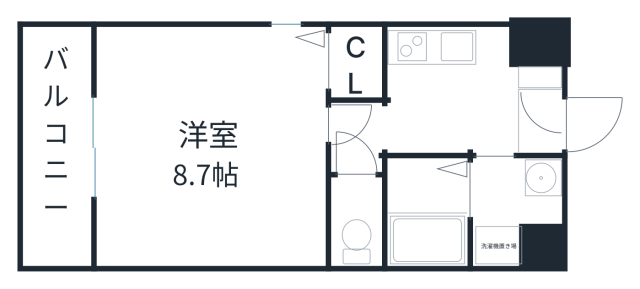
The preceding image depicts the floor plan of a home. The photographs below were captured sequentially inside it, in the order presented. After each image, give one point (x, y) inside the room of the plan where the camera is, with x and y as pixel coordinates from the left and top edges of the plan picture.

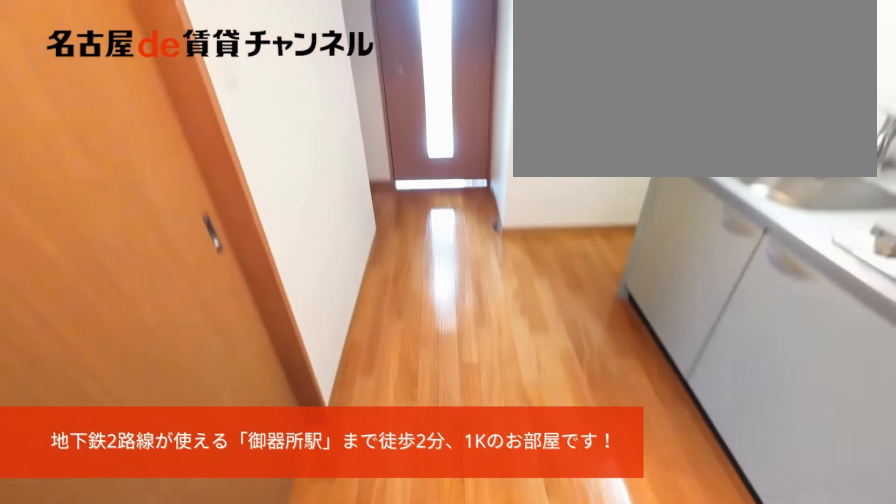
(543, 123)
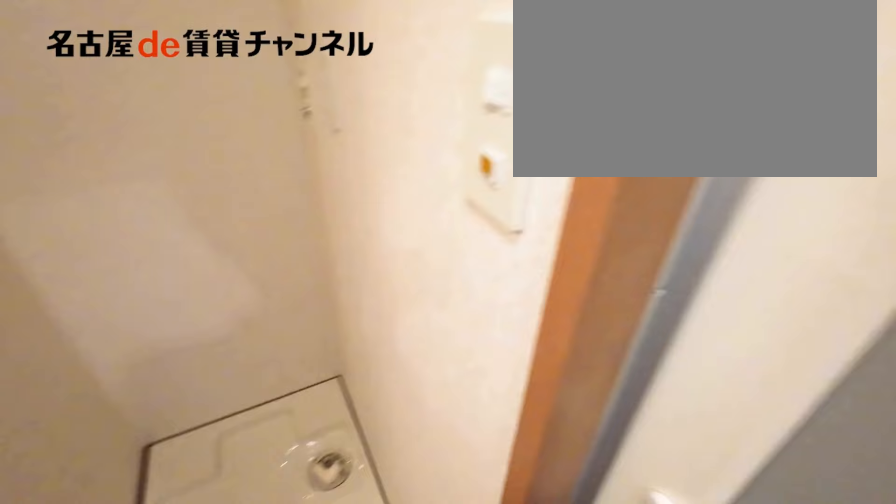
(517, 211)
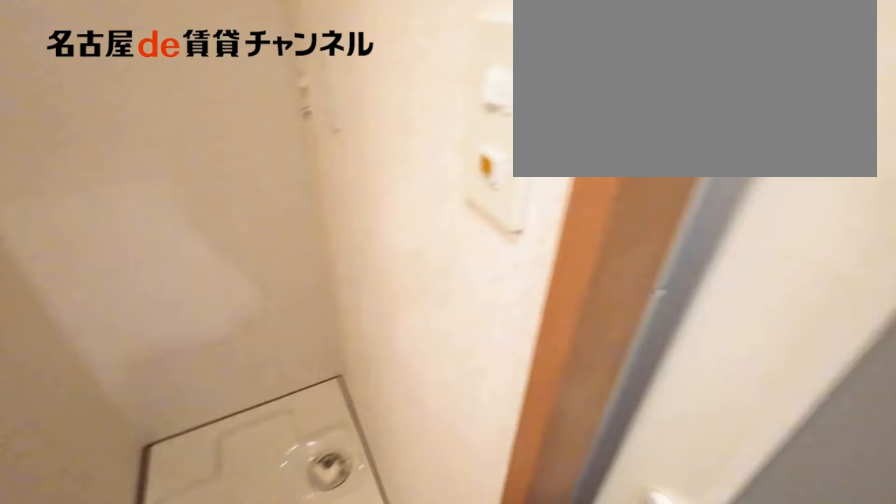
(517, 211)
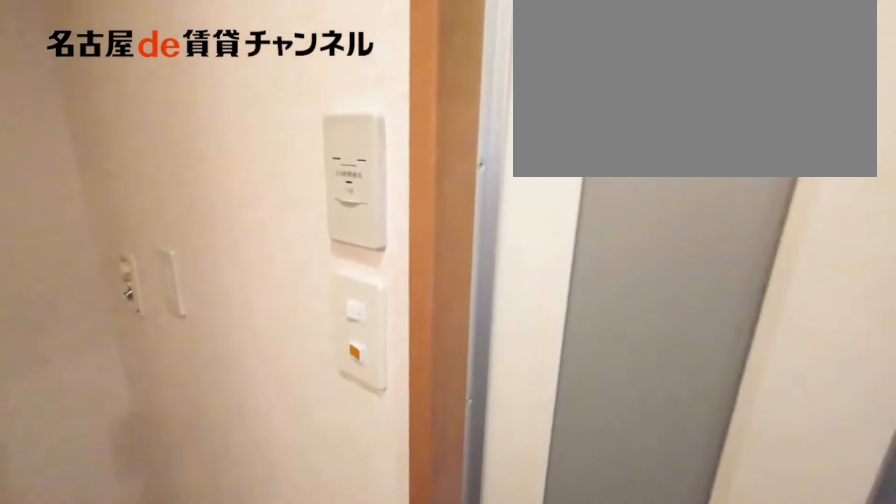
(518, 211)
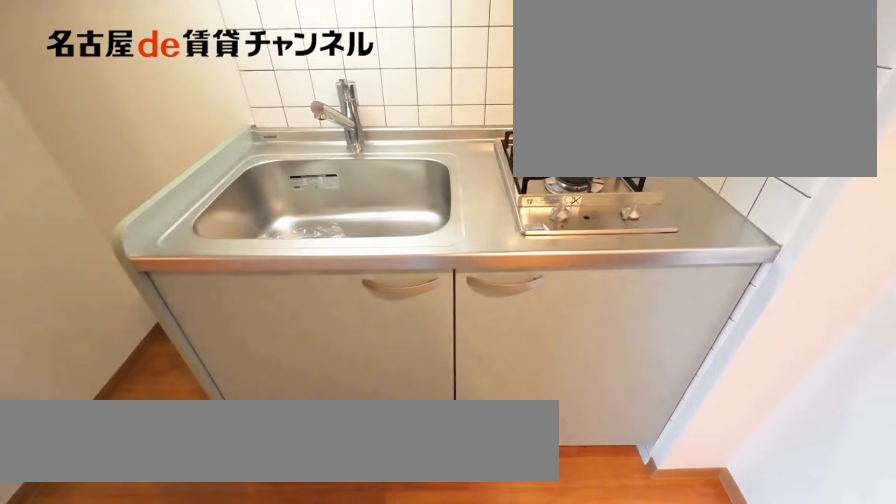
(447, 46)
